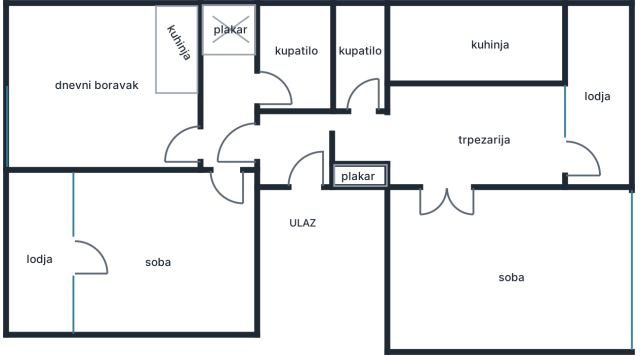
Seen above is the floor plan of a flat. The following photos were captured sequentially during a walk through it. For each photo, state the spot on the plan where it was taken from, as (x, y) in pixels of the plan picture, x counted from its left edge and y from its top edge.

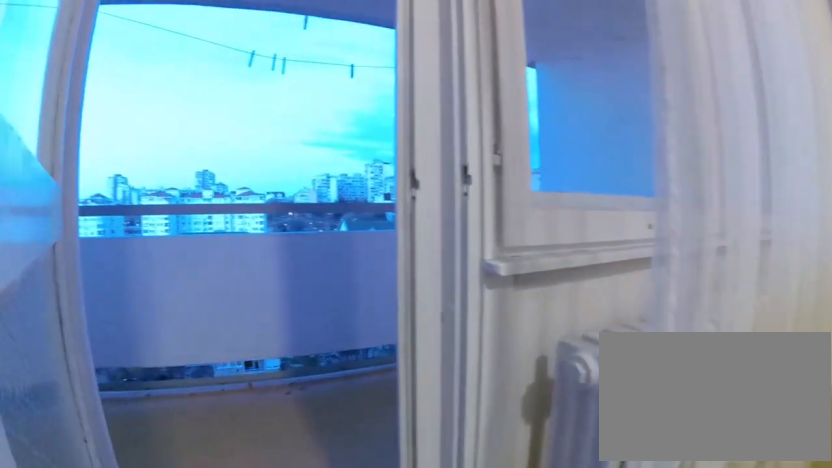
(130, 273)
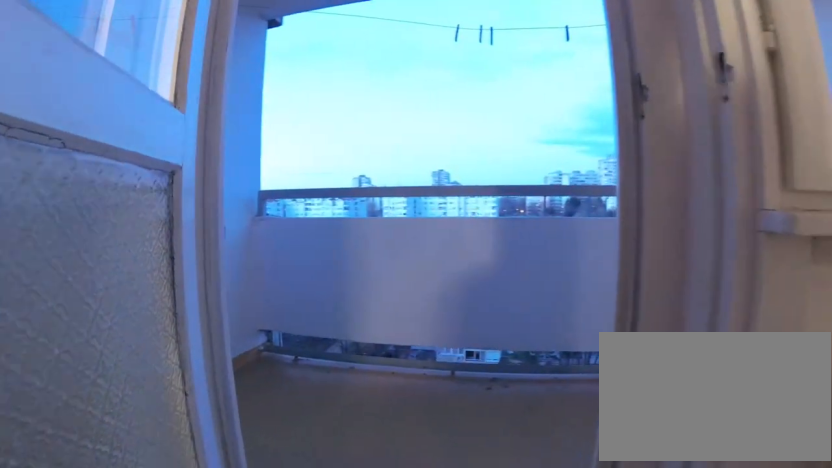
(108, 273)
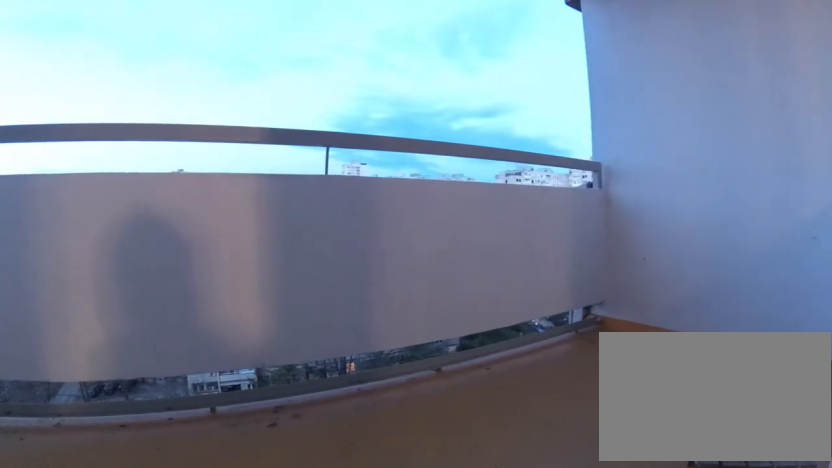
(83, 274)
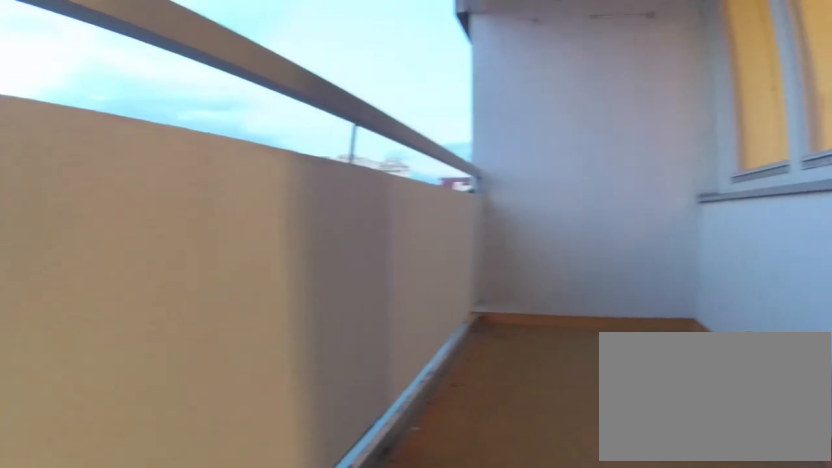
(42, 302)
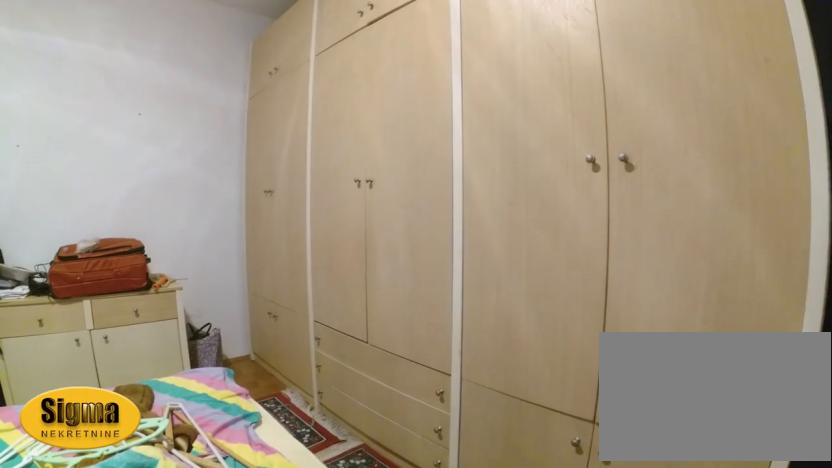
(103, 274)
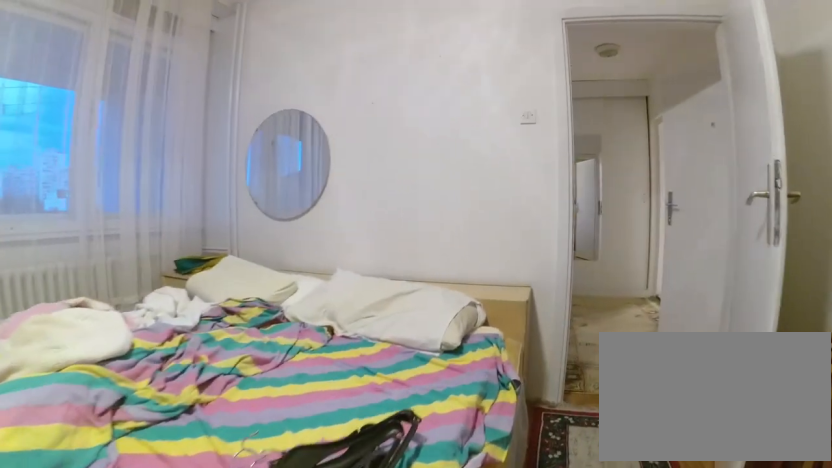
(212, 295)
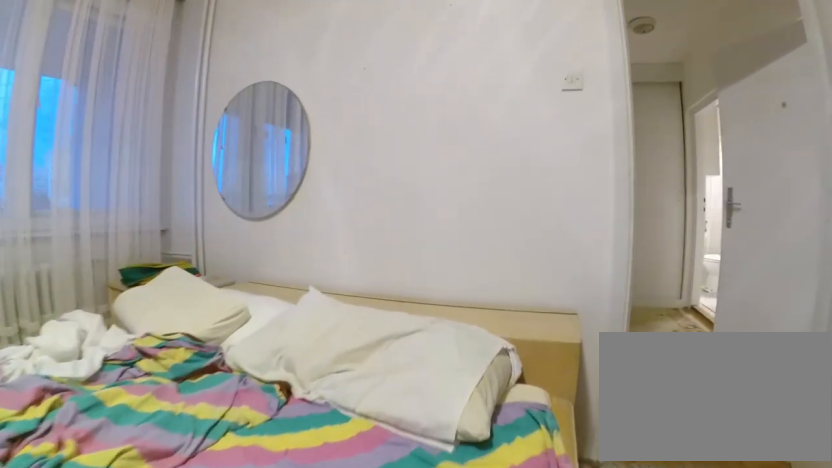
(215, 274)
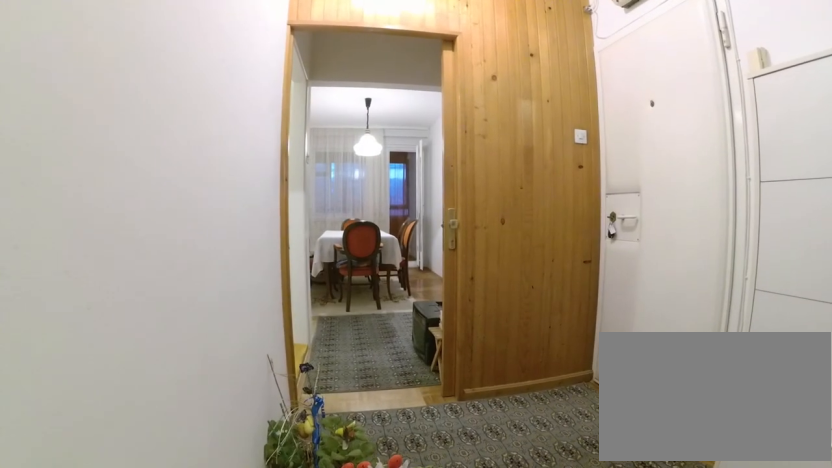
(245, 146)
